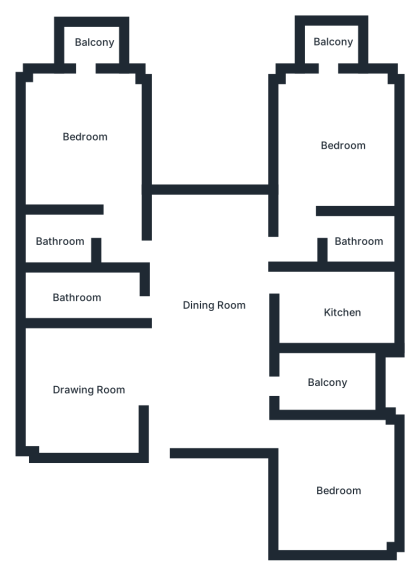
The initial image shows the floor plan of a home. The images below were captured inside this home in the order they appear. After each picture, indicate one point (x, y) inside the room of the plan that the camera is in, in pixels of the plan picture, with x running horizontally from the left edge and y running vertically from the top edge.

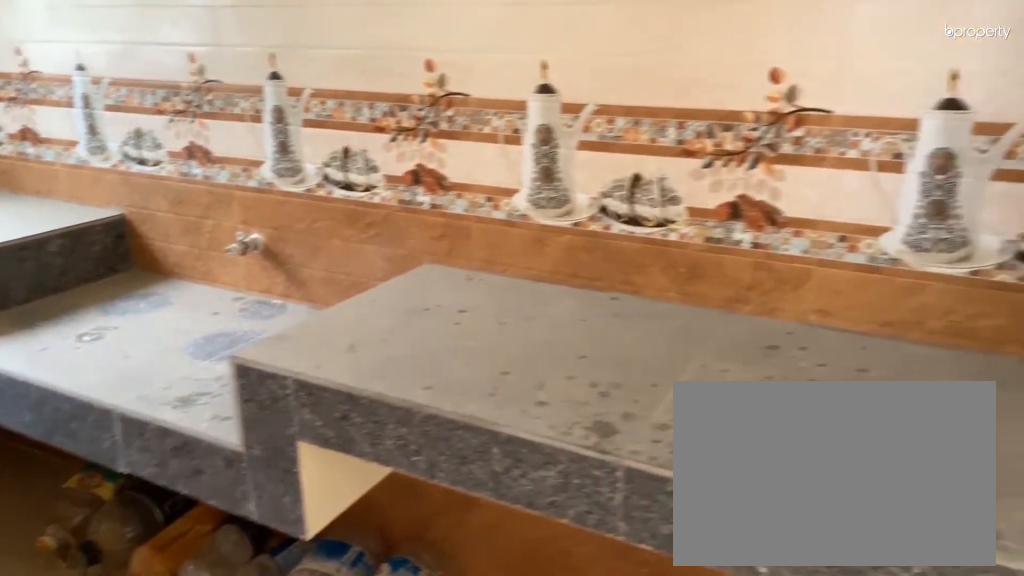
(327, 303)
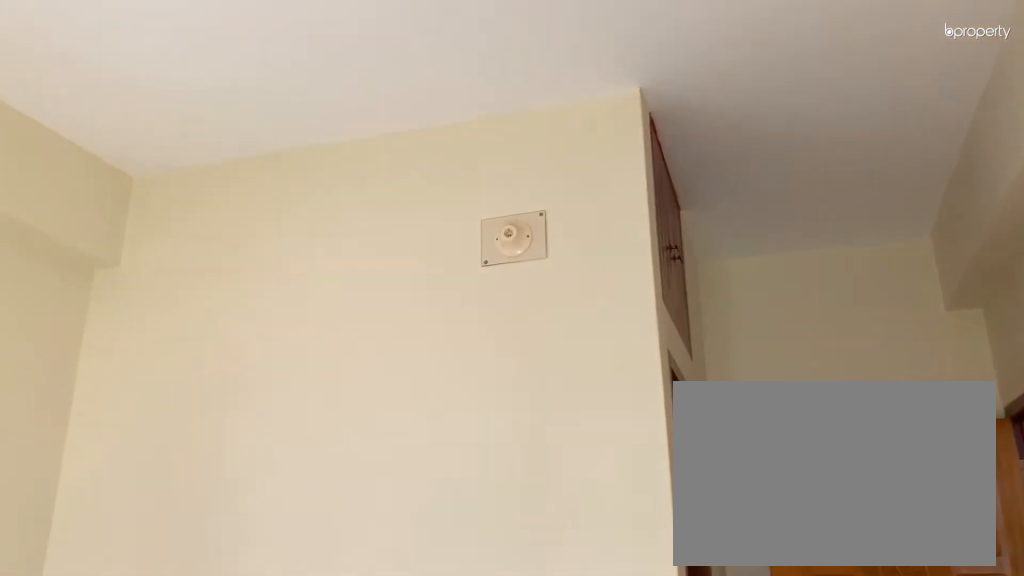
(333, 140)
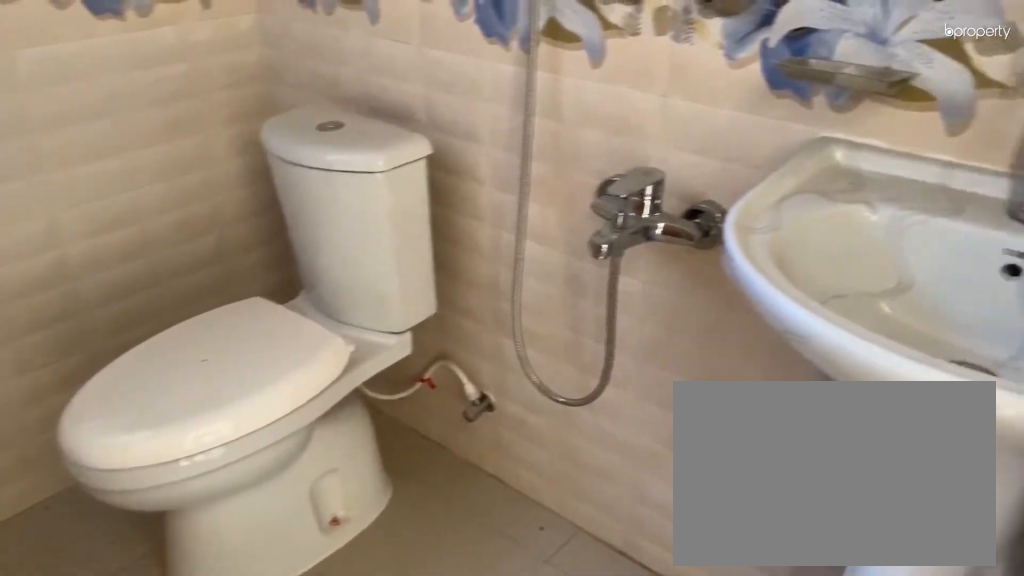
(351, 240)
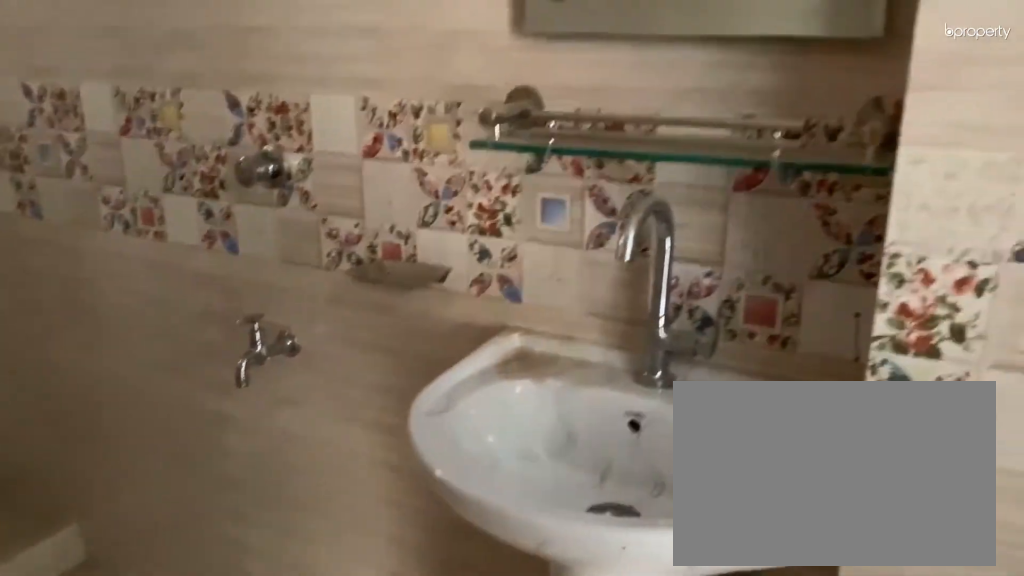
(75, 295)
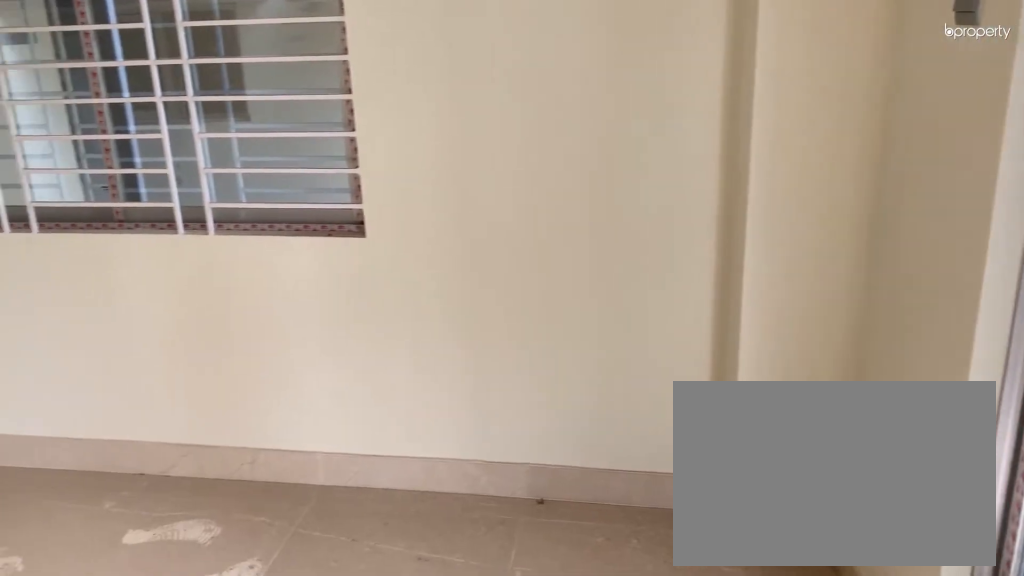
(76, 140)
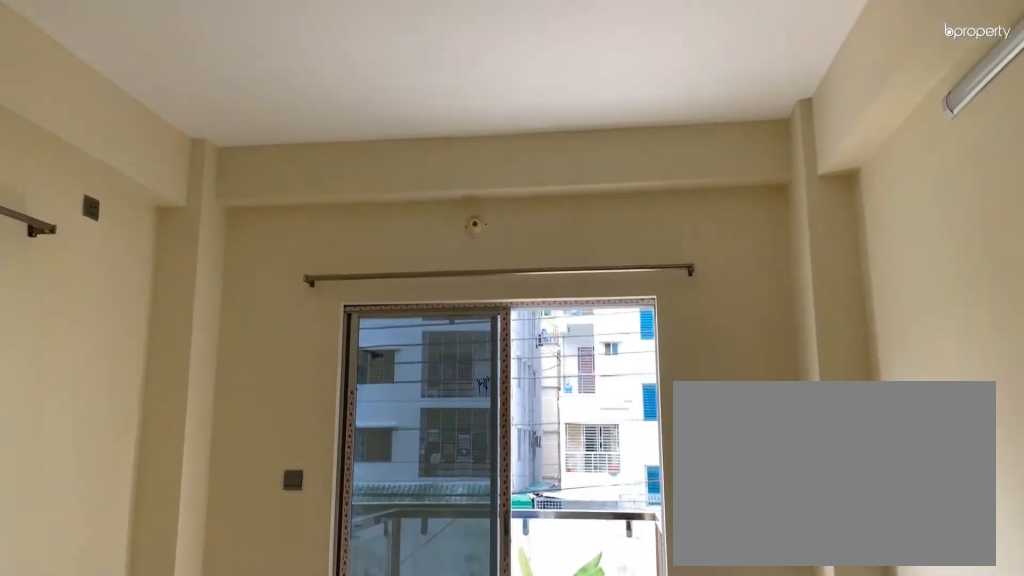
(76, 140)
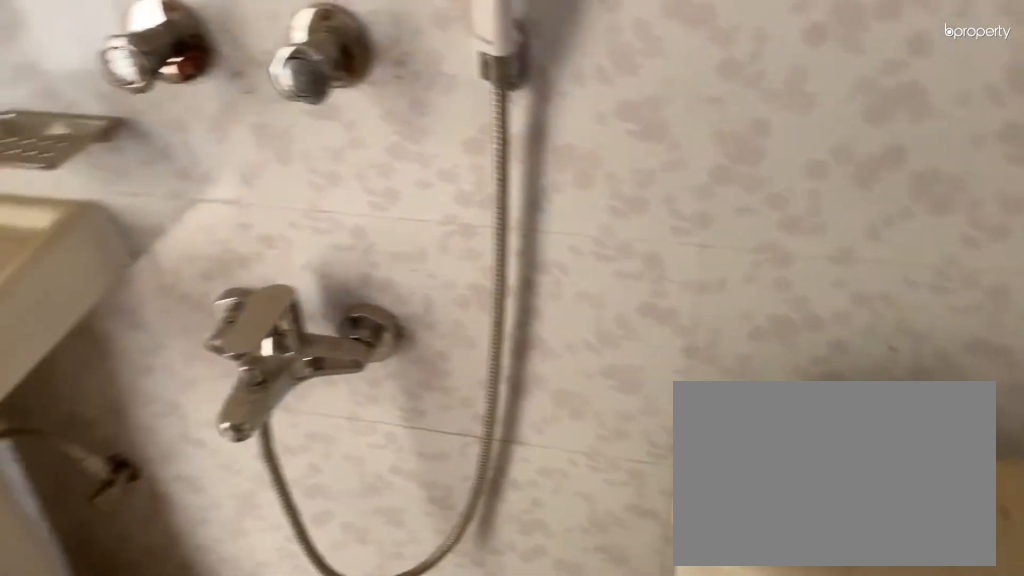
(58, 244)
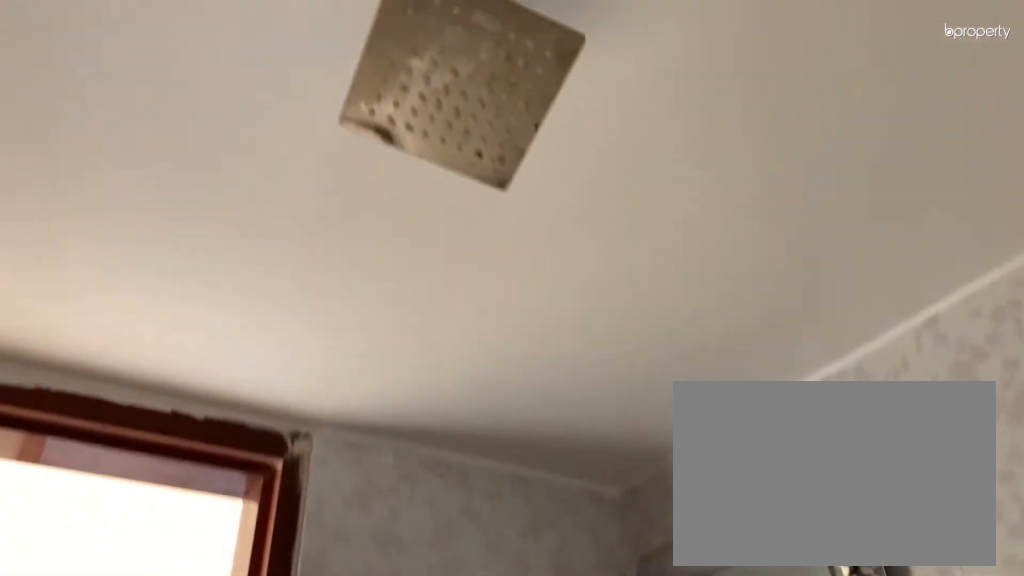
(58, 244)
